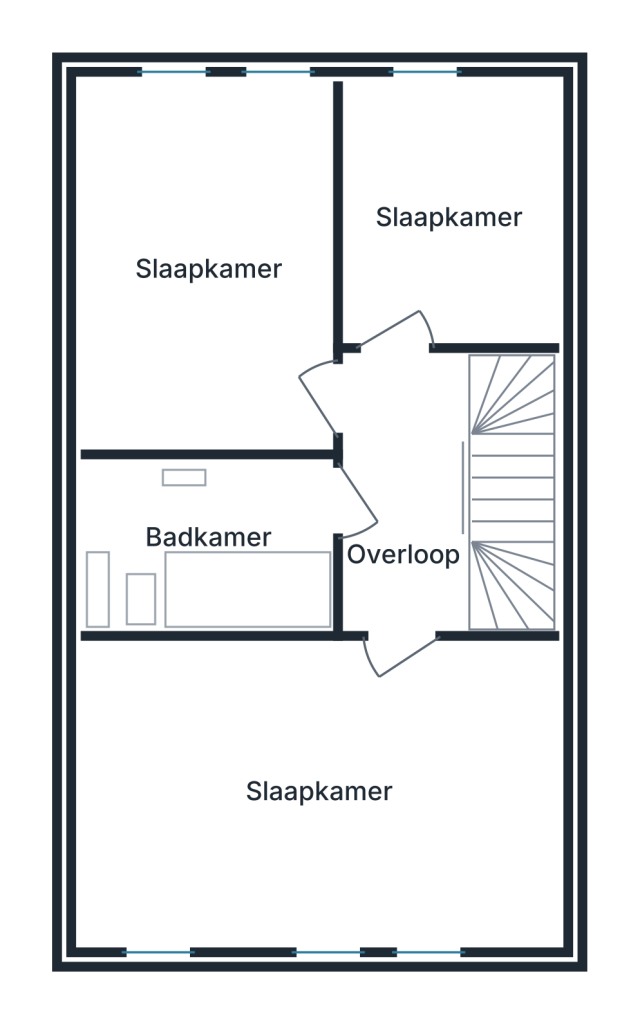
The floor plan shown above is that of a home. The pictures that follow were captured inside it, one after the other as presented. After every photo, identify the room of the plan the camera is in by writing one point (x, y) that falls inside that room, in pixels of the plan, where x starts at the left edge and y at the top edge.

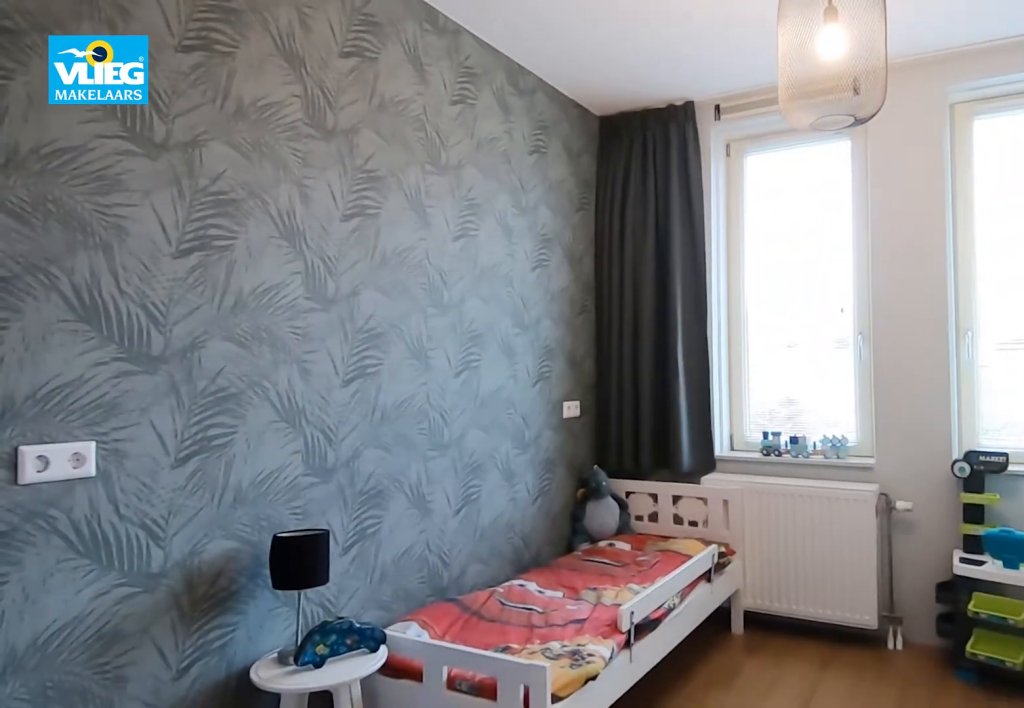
(195, 155)
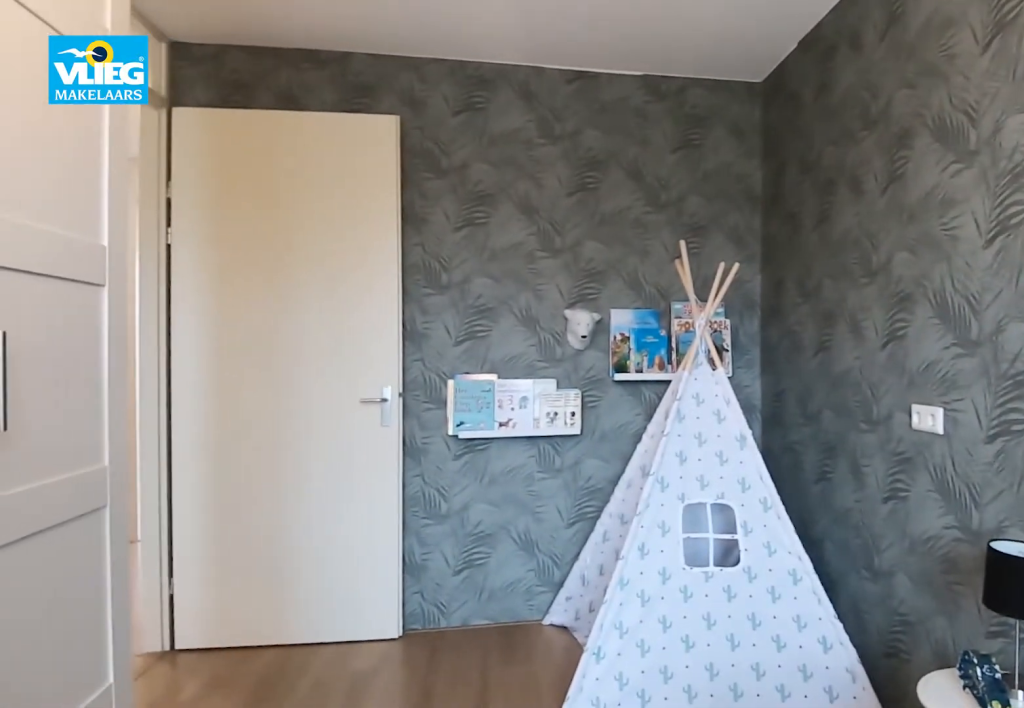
(195, 155)
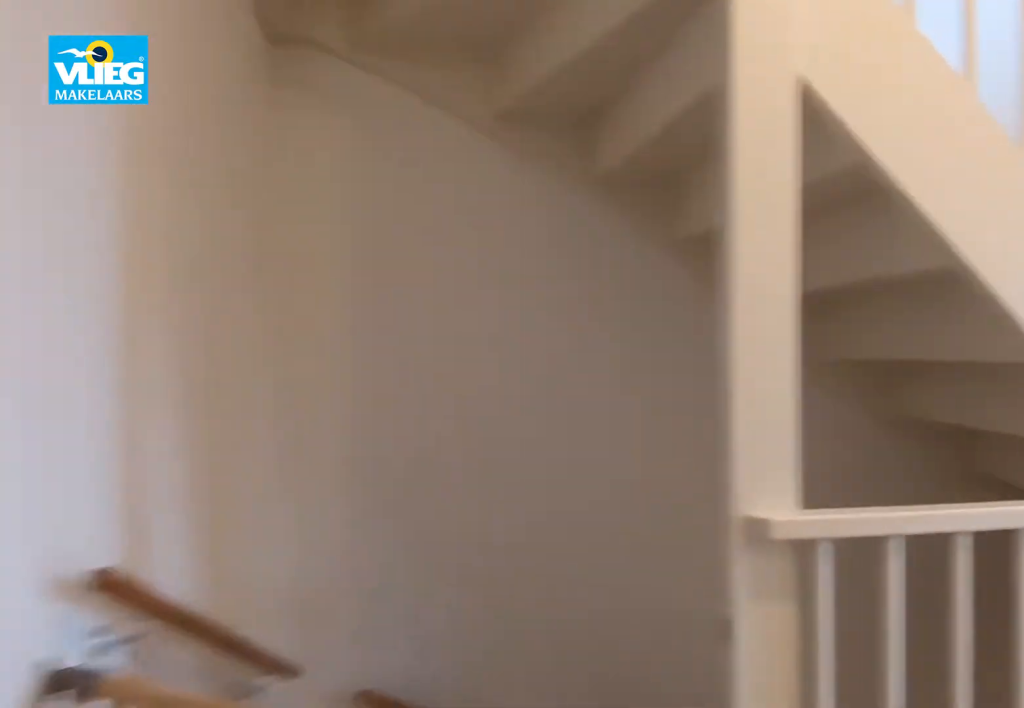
(426, 491)
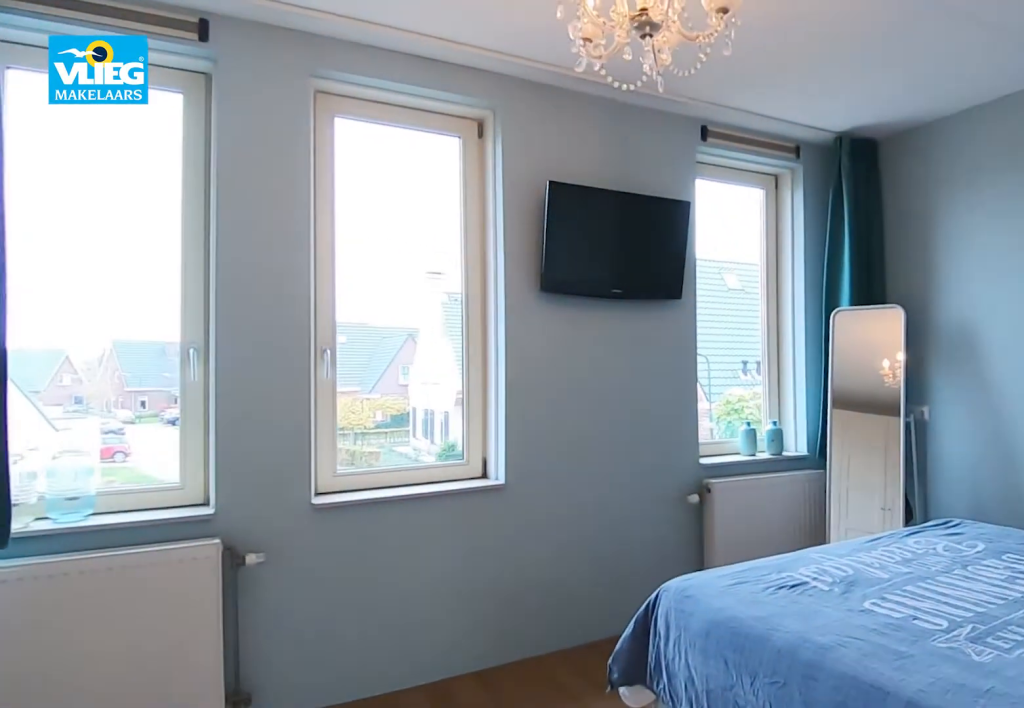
(317, 791)
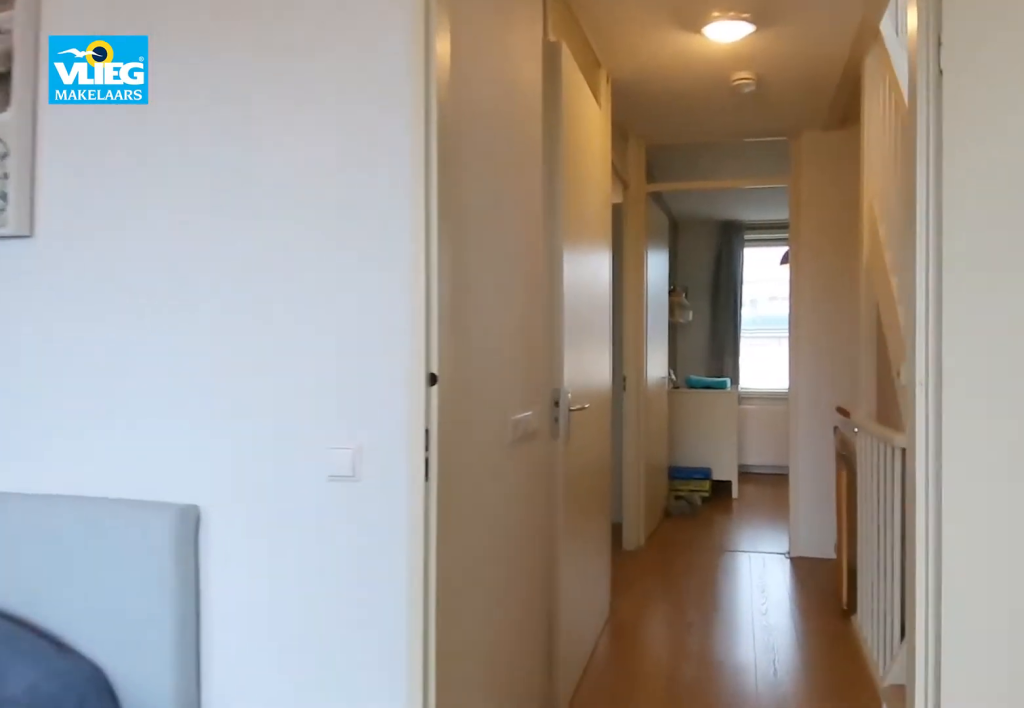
(317, 791)
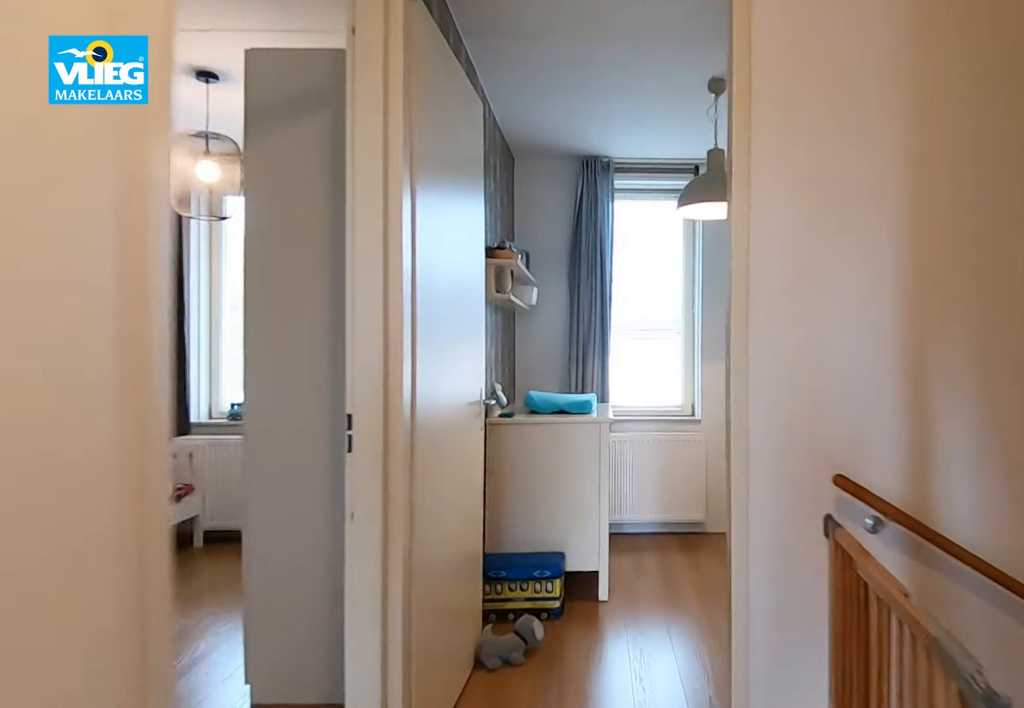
(425, 493)
